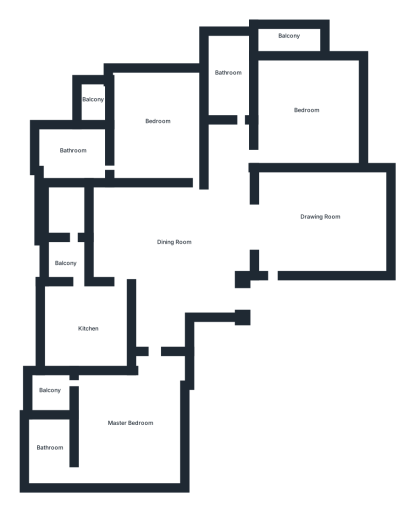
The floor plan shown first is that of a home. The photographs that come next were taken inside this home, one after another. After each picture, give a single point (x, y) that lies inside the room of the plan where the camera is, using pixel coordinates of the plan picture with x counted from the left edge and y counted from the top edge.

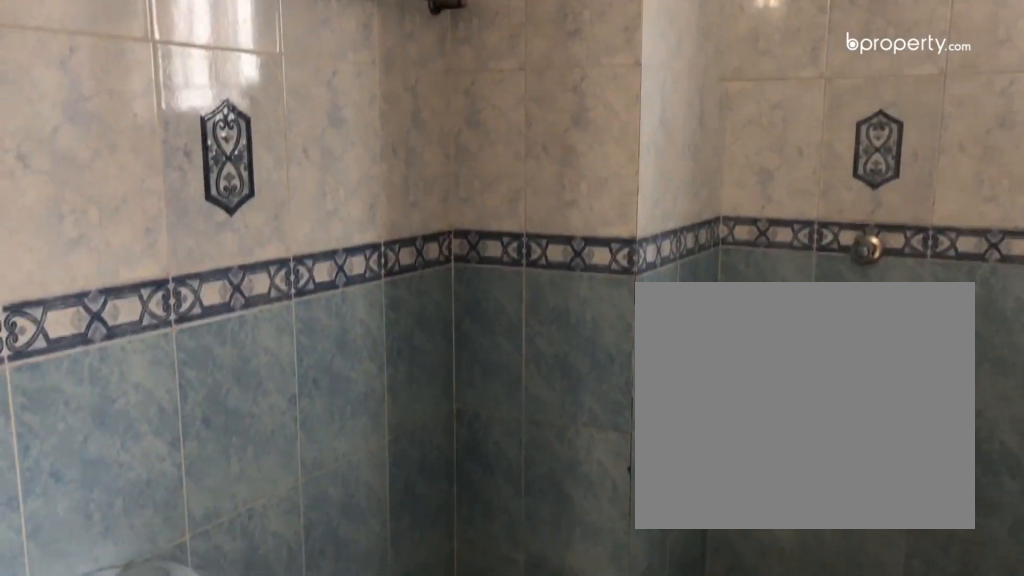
(73, 155)
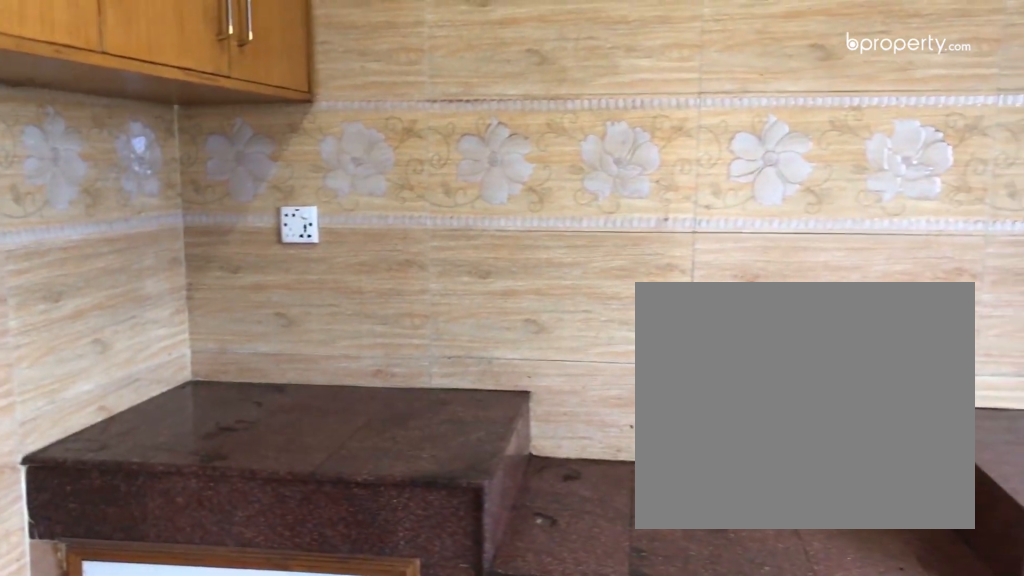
(85, 331)
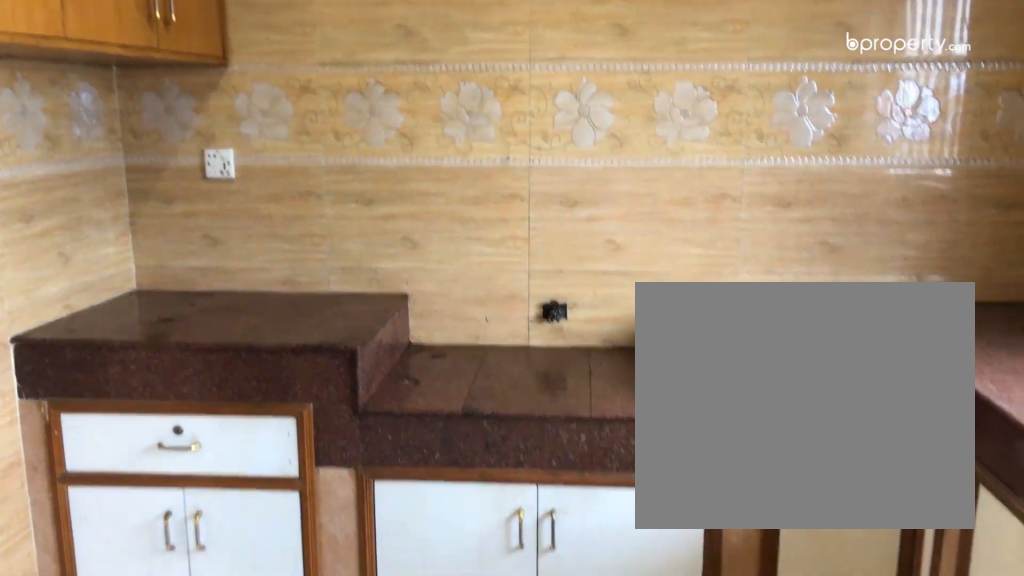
(85, 331)
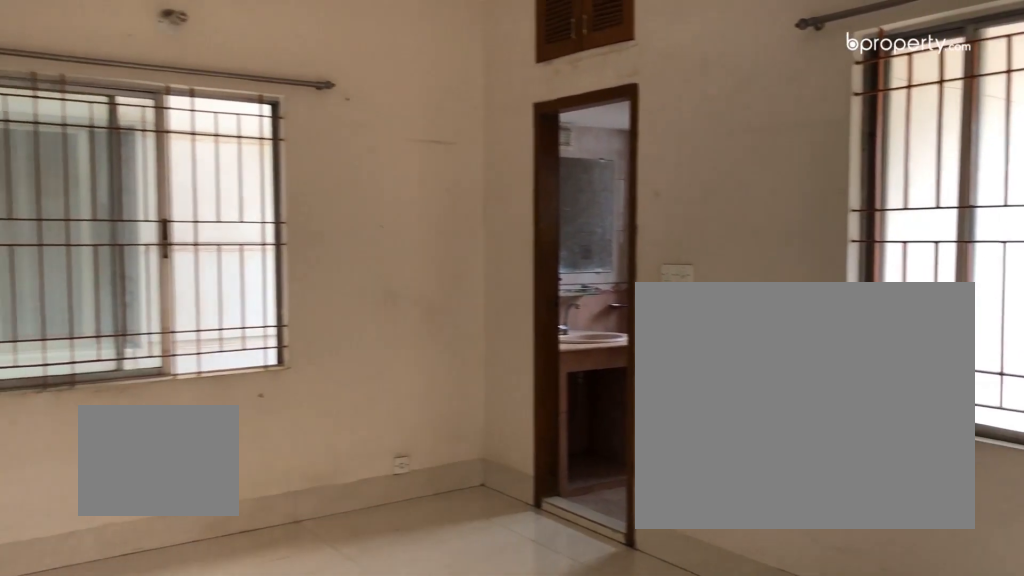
(130, 422)
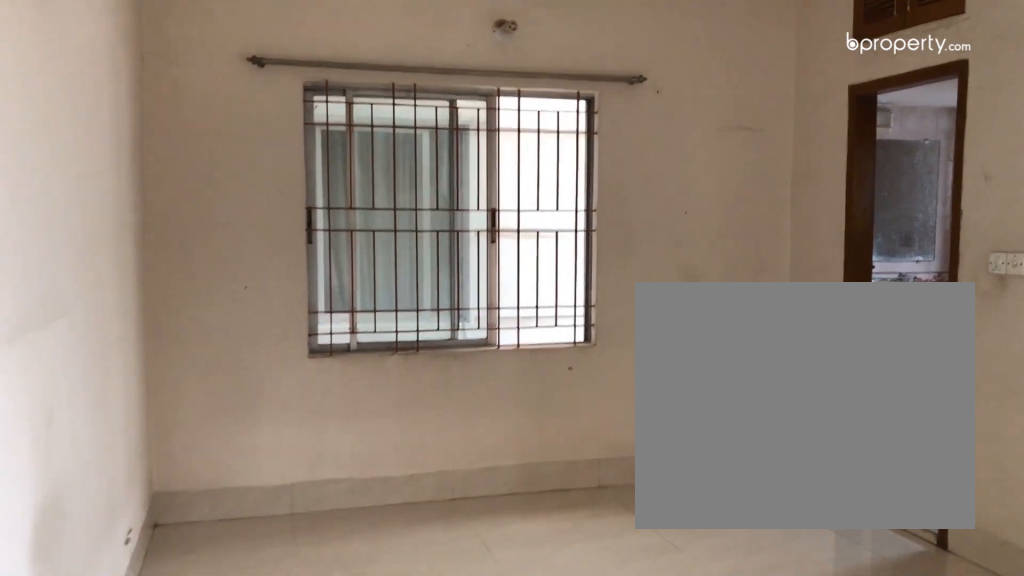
(130, 422)
